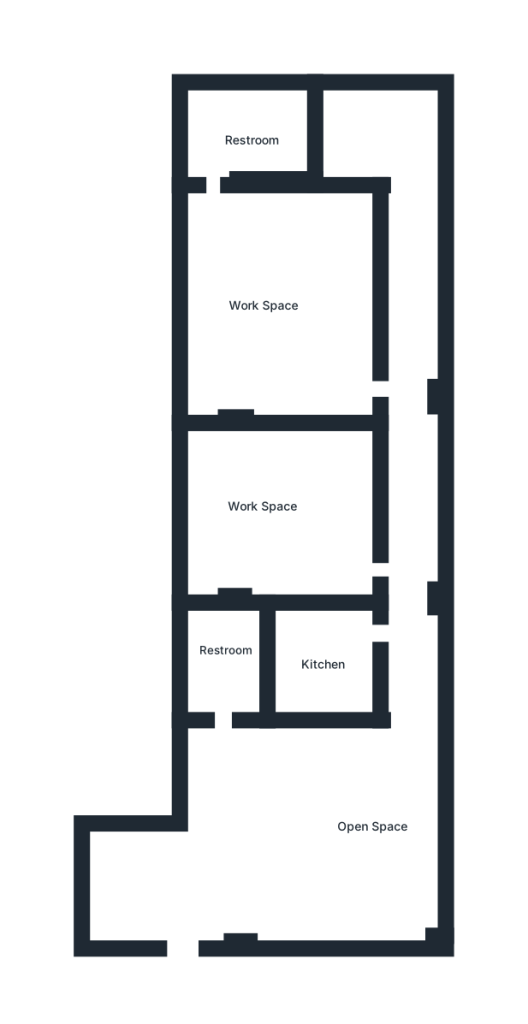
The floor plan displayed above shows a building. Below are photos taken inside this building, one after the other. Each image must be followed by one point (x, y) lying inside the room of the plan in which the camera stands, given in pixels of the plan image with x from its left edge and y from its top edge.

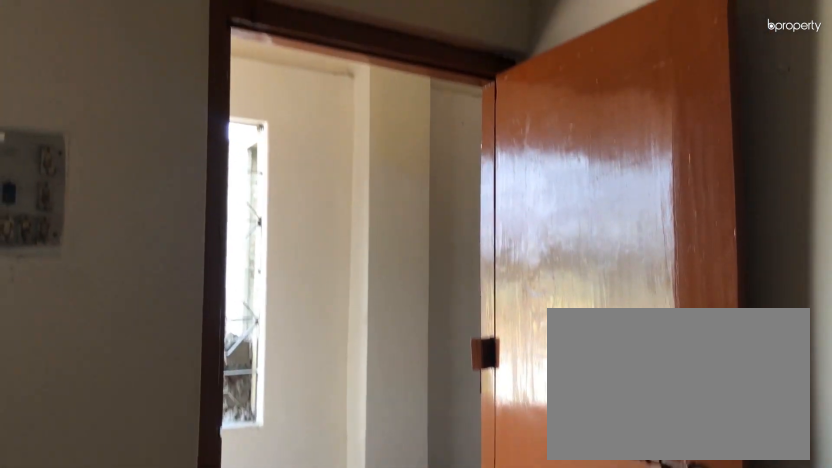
(259, 518)
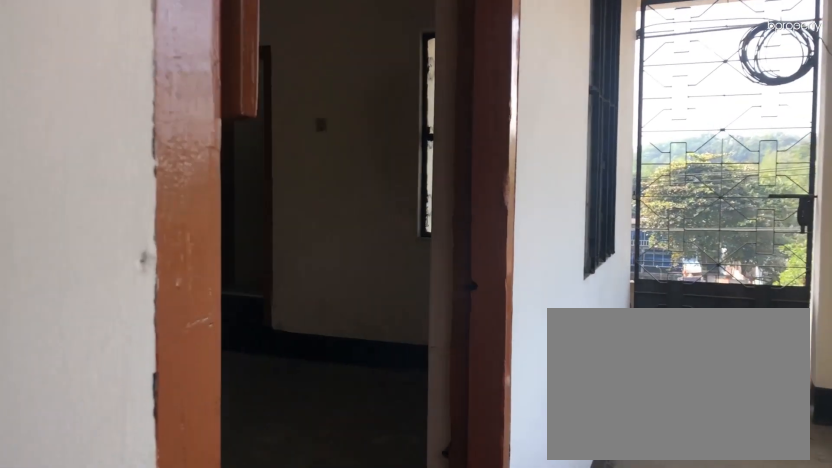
(397, 384)
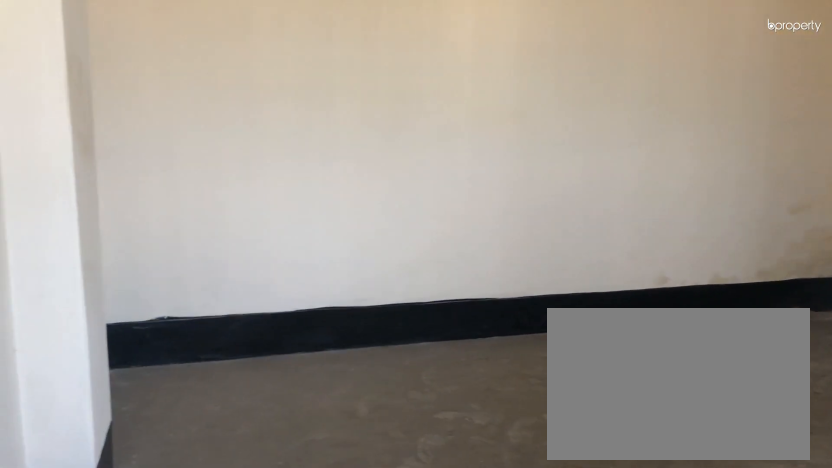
(259, 300)
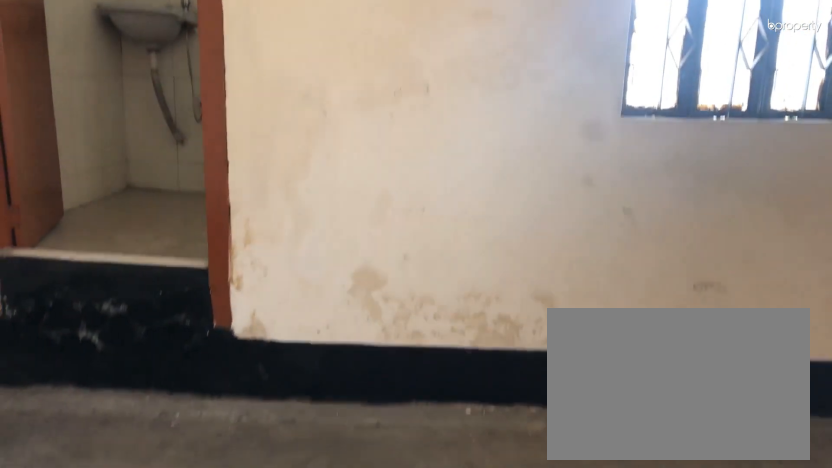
(259, 300)
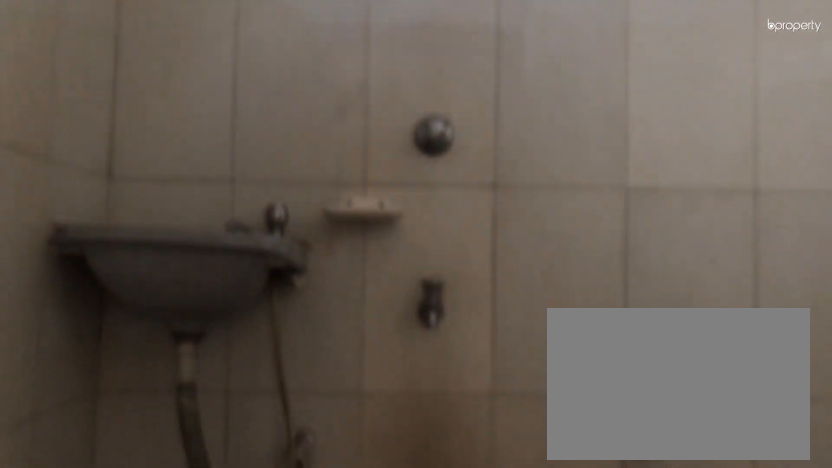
(243, 136)
